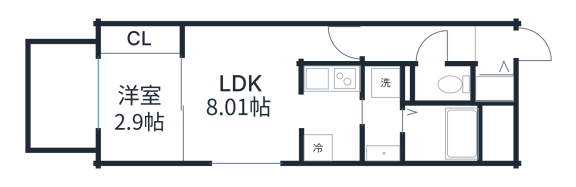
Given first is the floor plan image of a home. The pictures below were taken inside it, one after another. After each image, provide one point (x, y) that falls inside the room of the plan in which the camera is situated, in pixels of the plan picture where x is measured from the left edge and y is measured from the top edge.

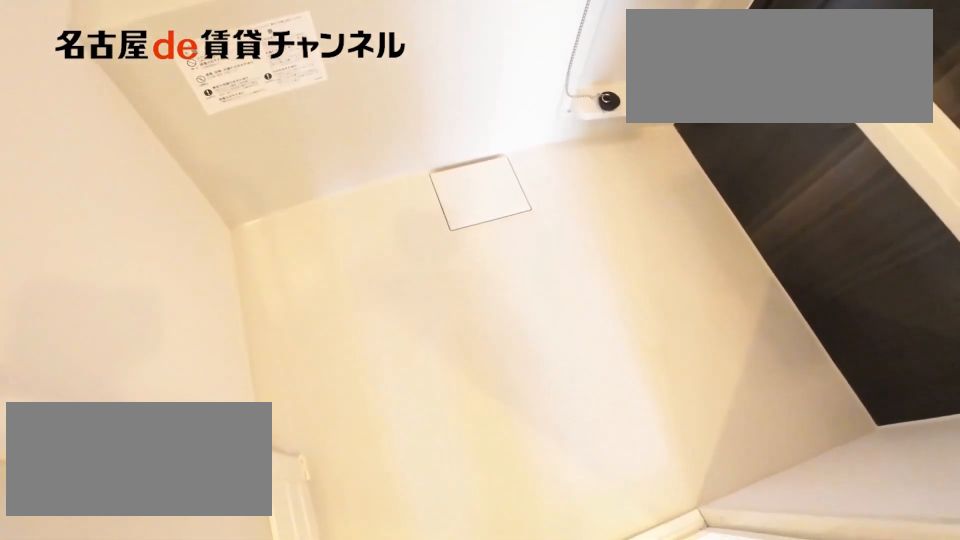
(442, 136)
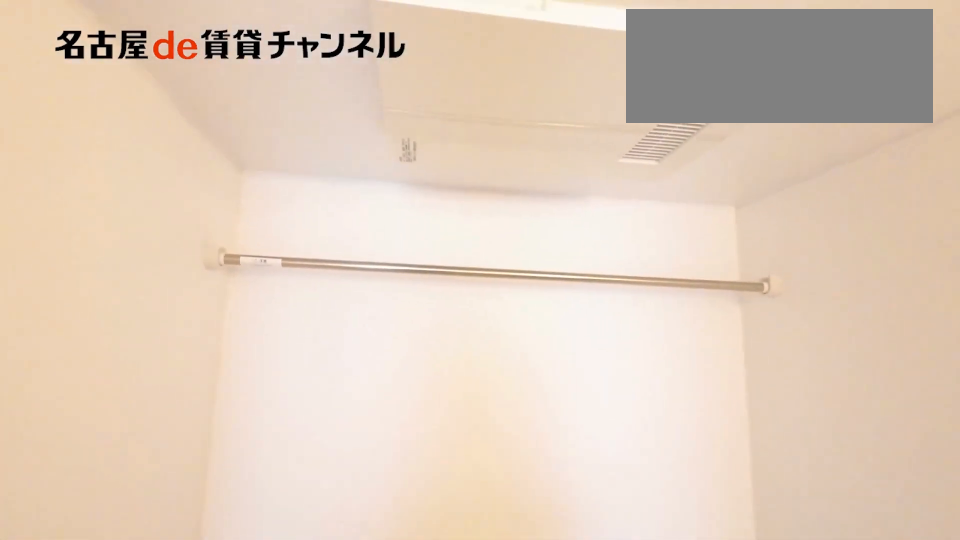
(442, 136)
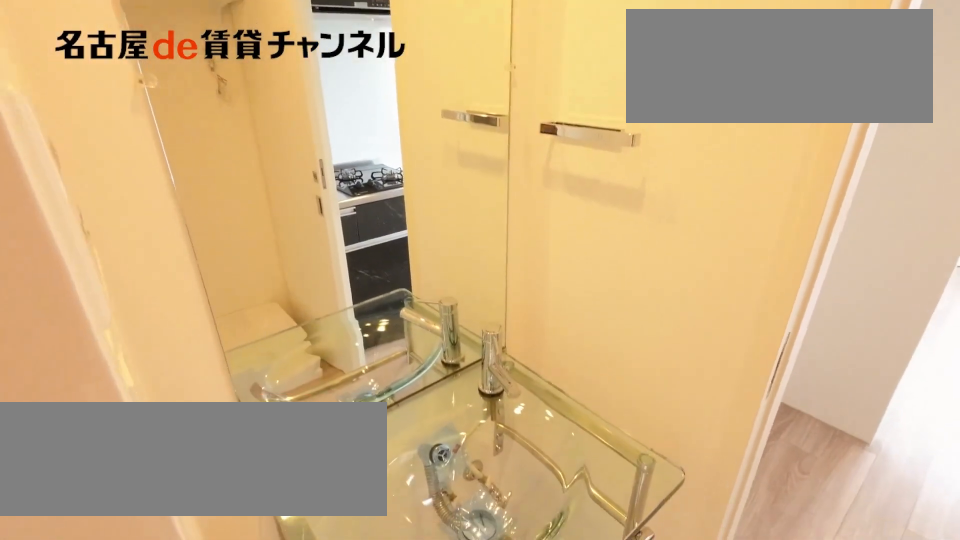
(383, 148)
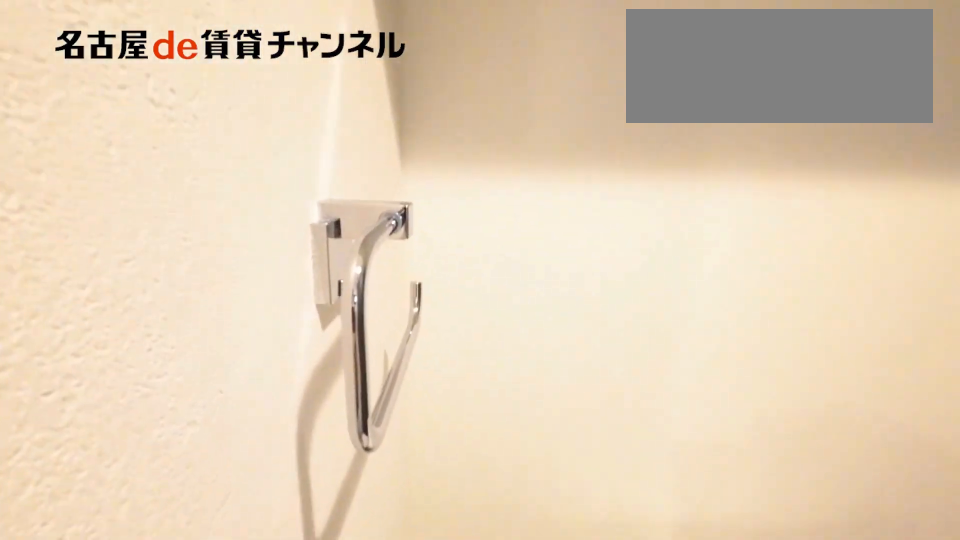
(439, 86)
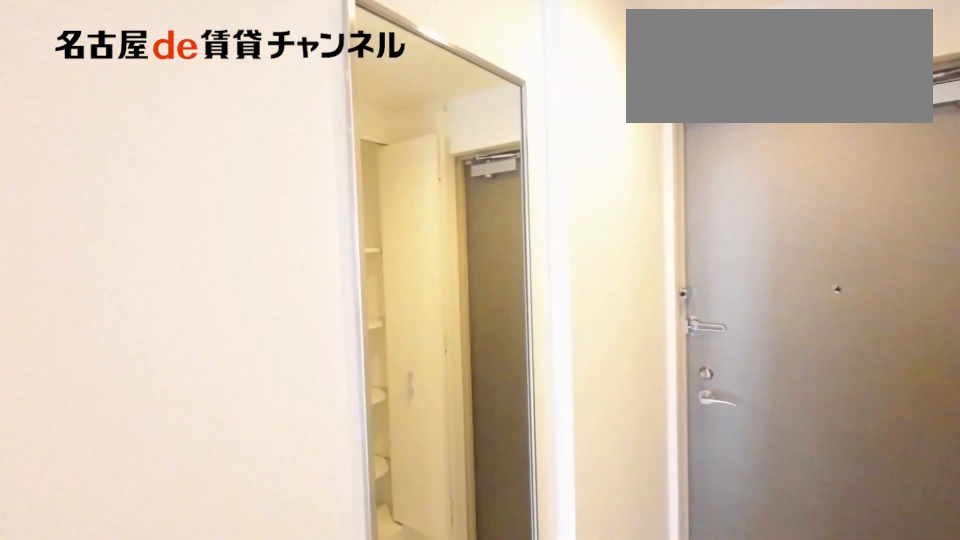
(496, 63)
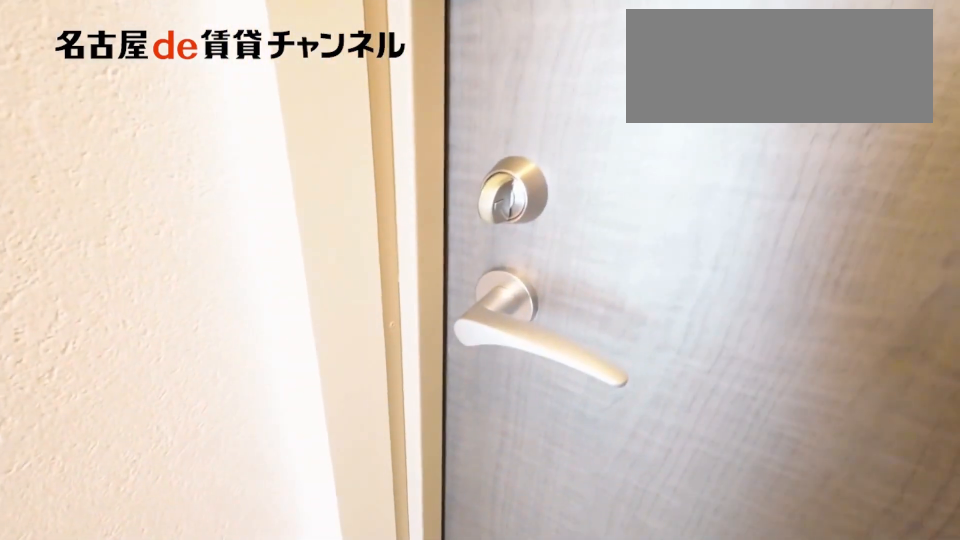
(496, 63)
